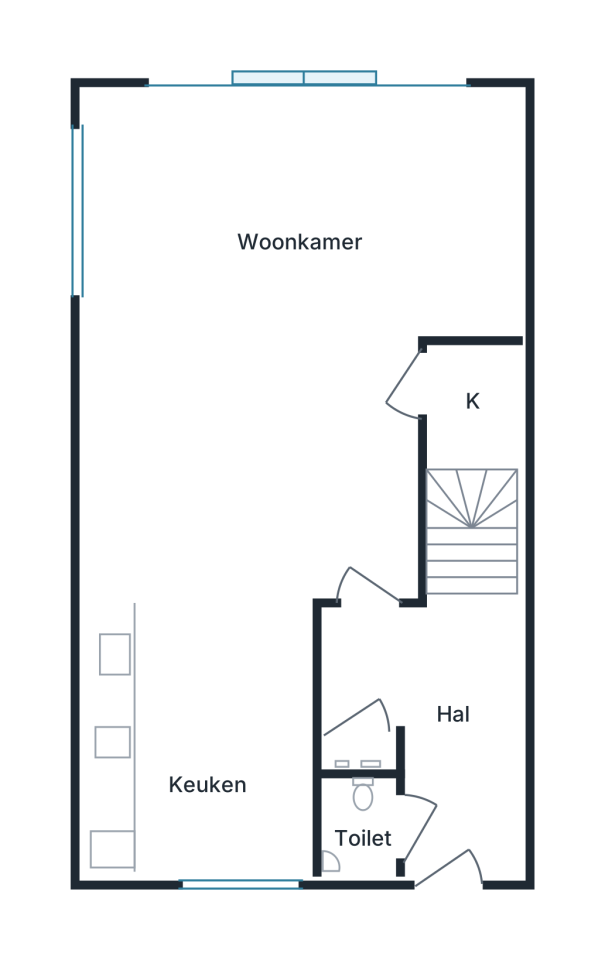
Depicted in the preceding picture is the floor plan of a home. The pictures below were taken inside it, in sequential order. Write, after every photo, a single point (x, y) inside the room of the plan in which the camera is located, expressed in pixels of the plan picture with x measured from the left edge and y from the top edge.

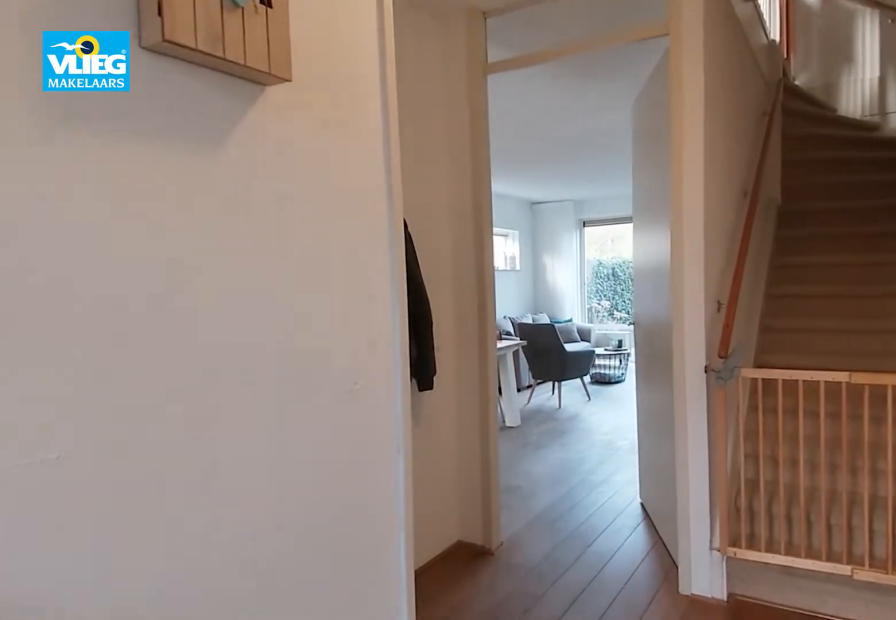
(435, 719)
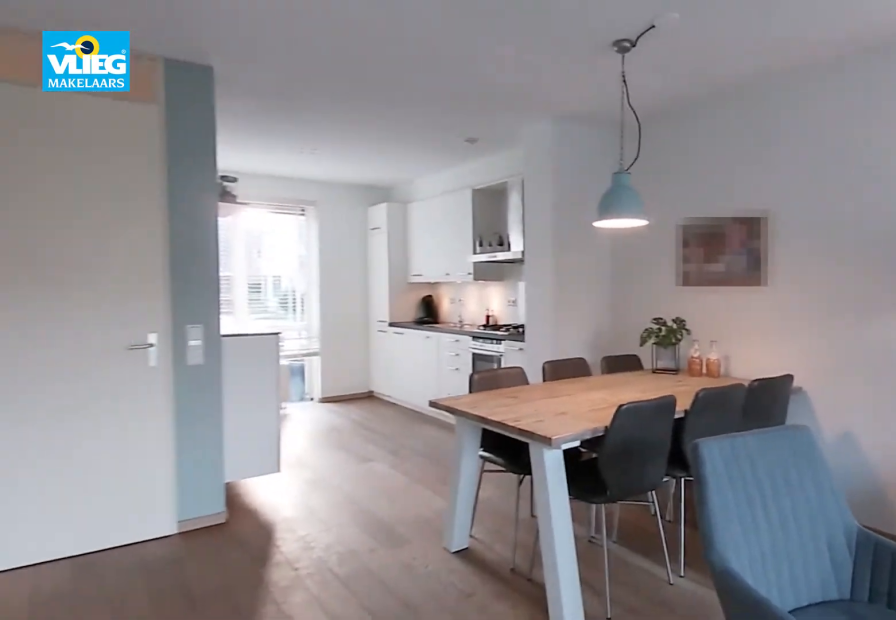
(272, 320)
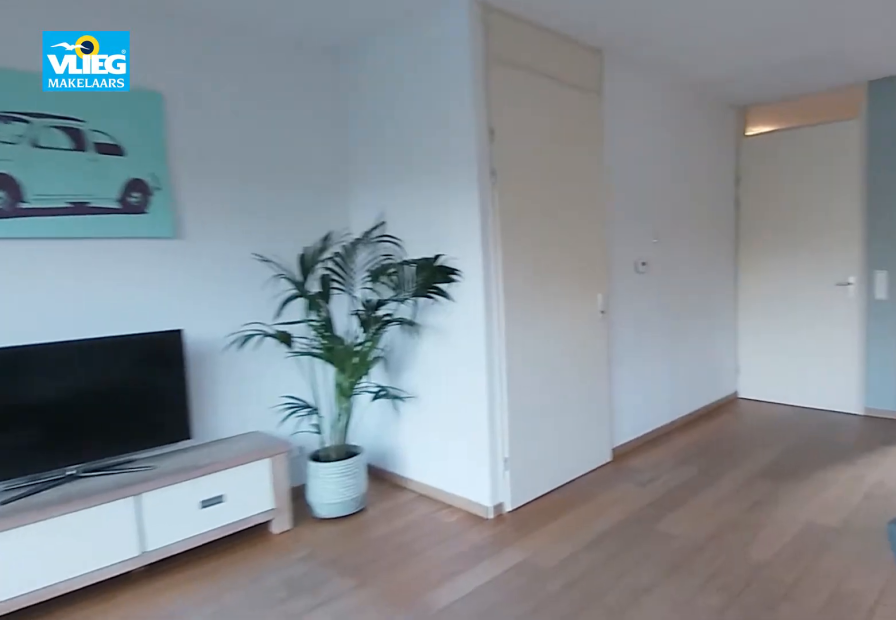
(272, 320)
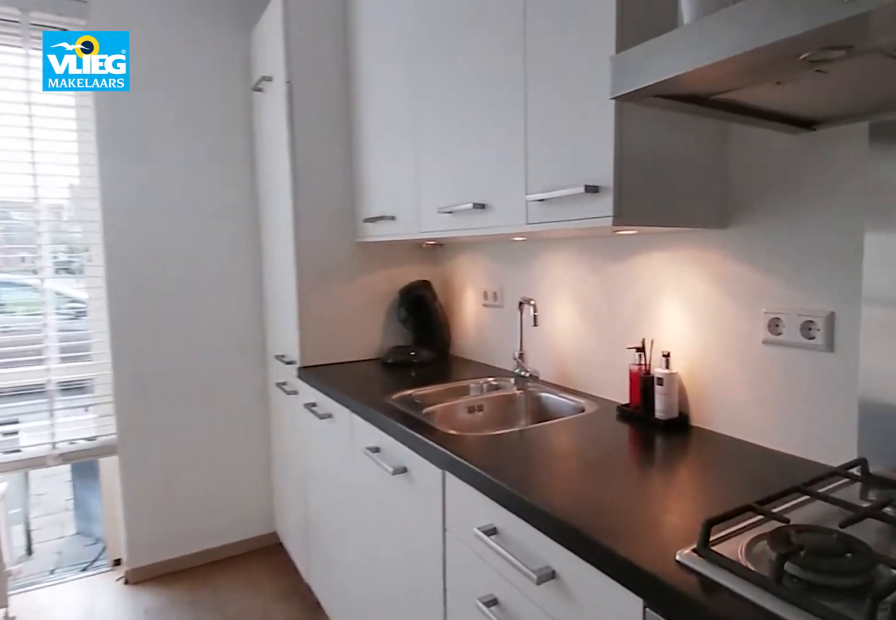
(201, 737)
